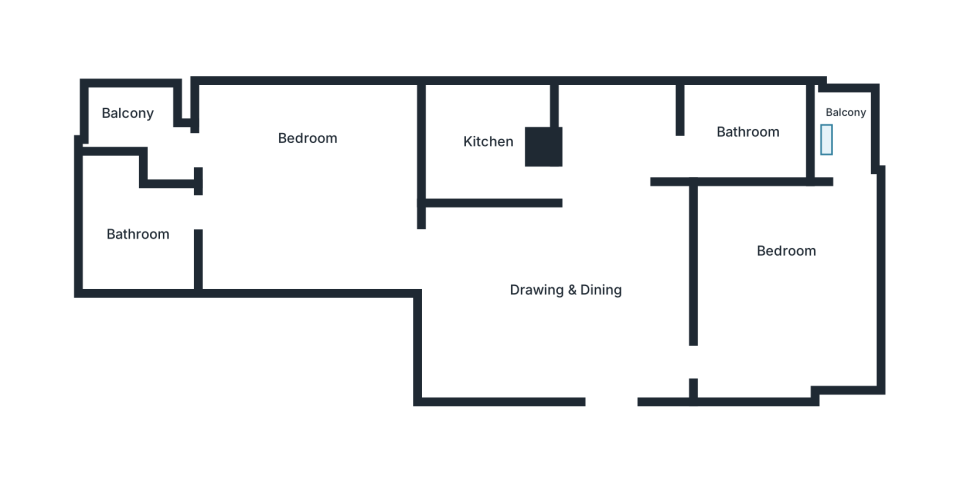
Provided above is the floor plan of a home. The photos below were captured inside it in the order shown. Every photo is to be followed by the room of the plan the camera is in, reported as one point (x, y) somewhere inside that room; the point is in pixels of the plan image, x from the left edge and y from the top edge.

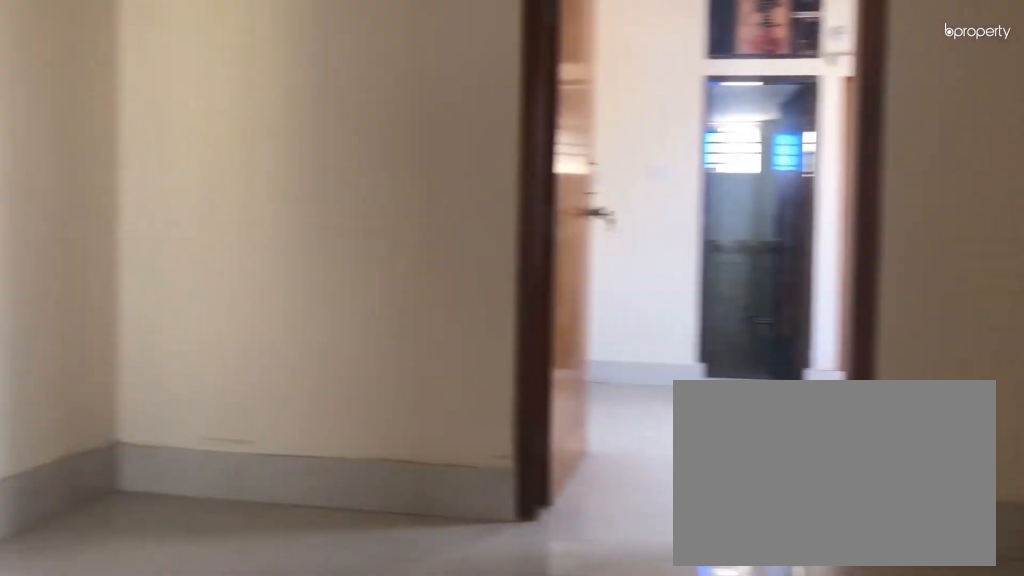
(563, 292)
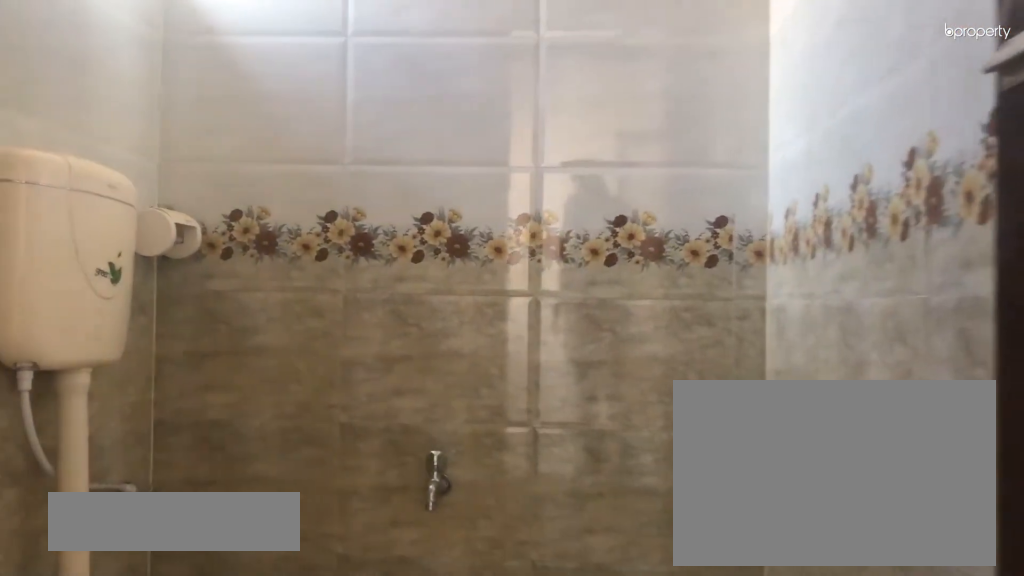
(753, 126)
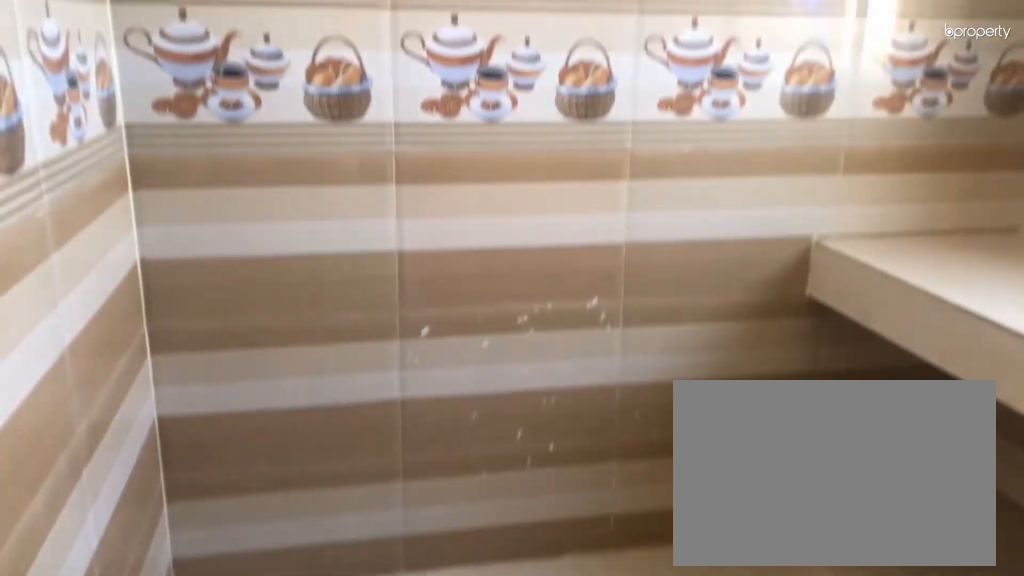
(486, 141)
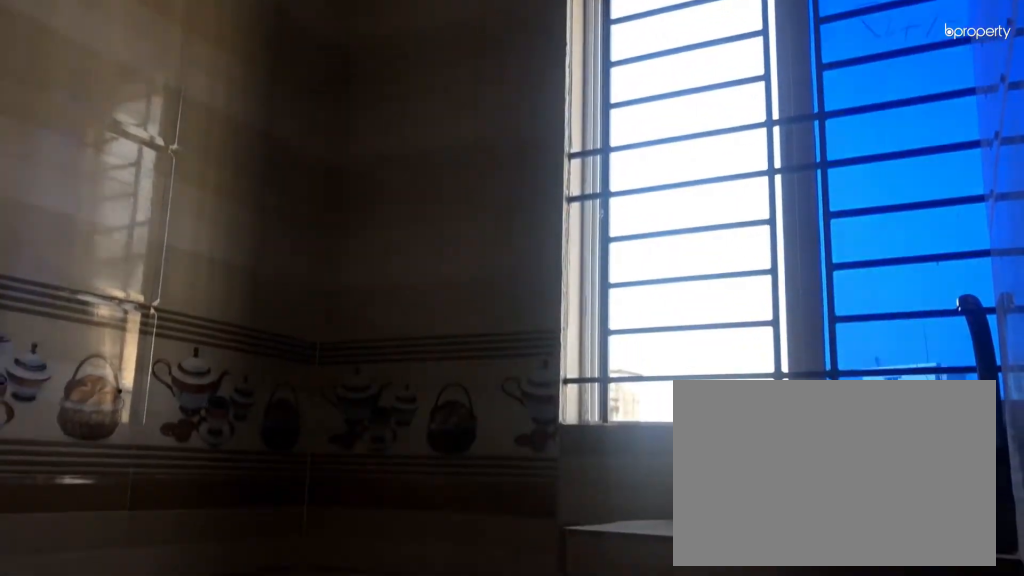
(486, 141)
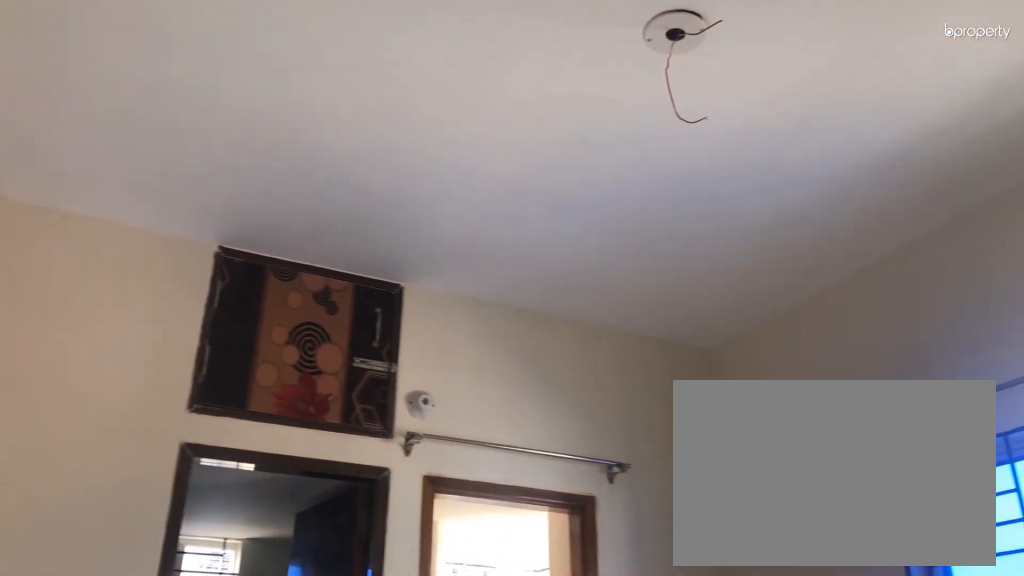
(299, 187)
